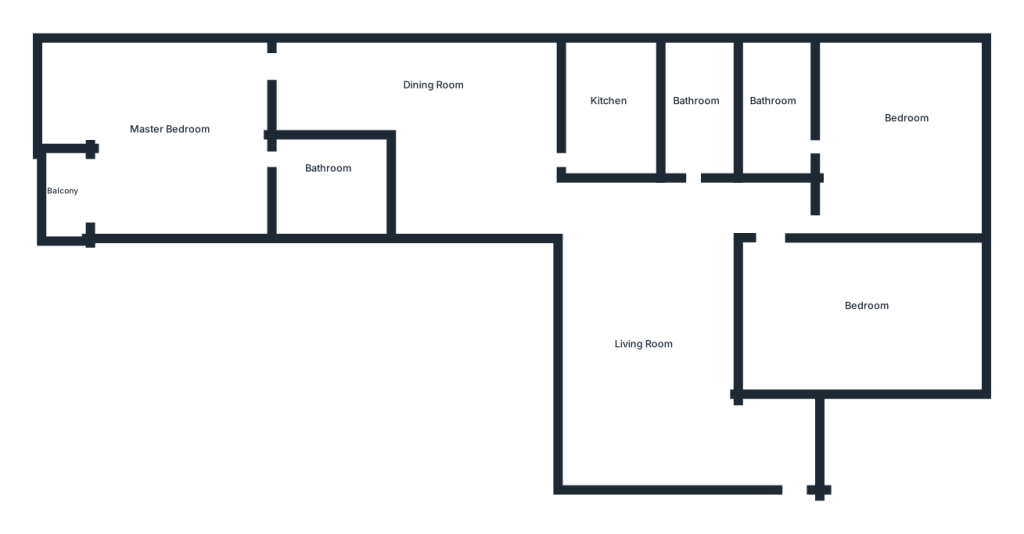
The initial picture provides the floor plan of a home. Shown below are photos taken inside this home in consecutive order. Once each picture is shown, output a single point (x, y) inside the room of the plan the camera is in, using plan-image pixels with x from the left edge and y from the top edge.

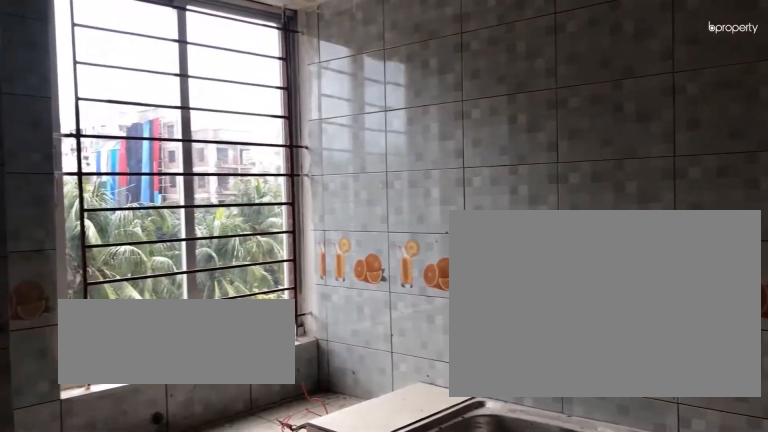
(608, 114)
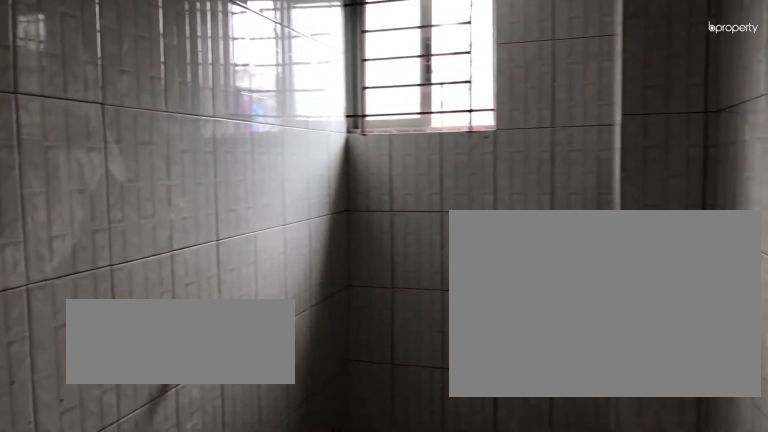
(708, 109)
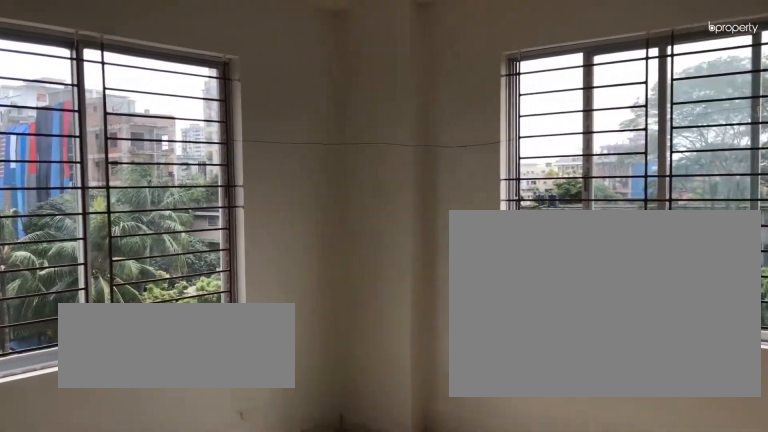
(911, 121)
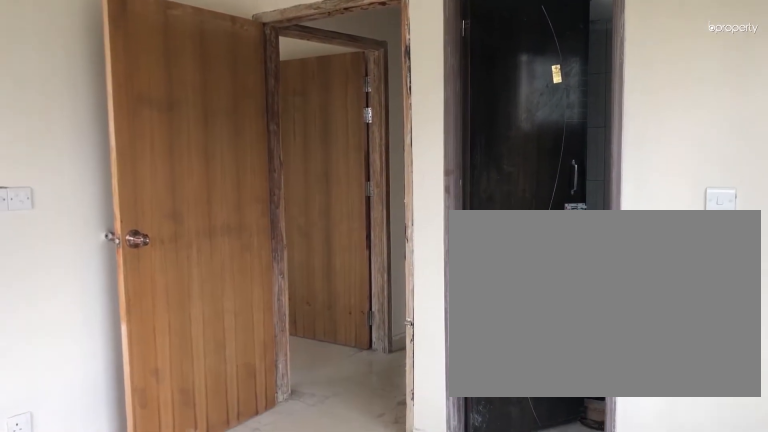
(910, 121)
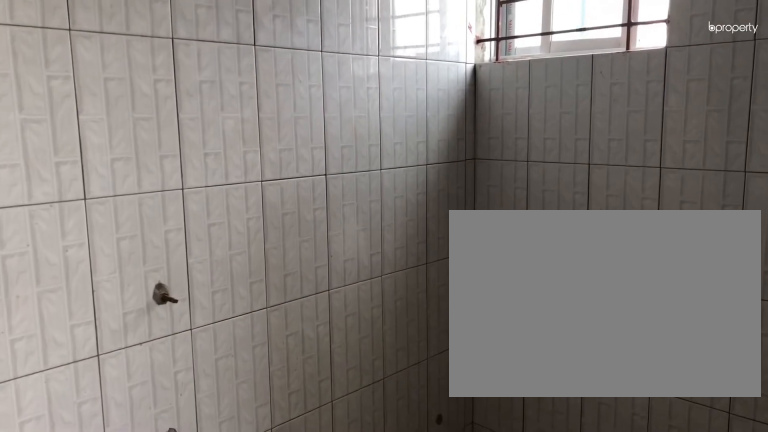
(768, 107)
